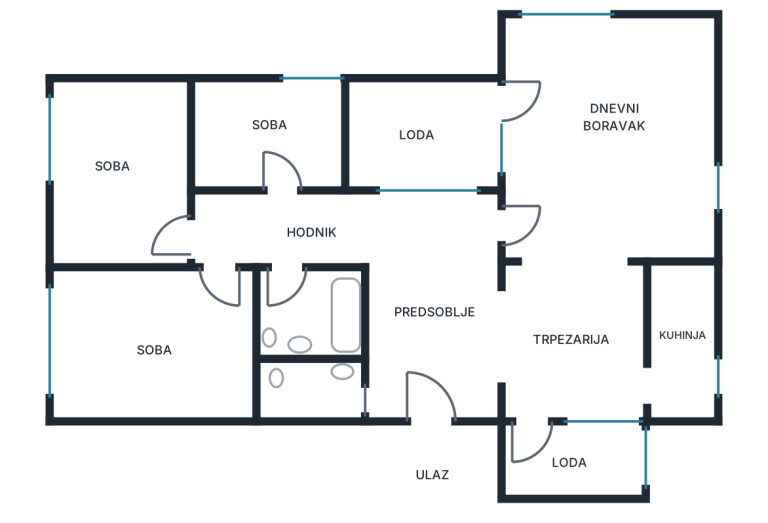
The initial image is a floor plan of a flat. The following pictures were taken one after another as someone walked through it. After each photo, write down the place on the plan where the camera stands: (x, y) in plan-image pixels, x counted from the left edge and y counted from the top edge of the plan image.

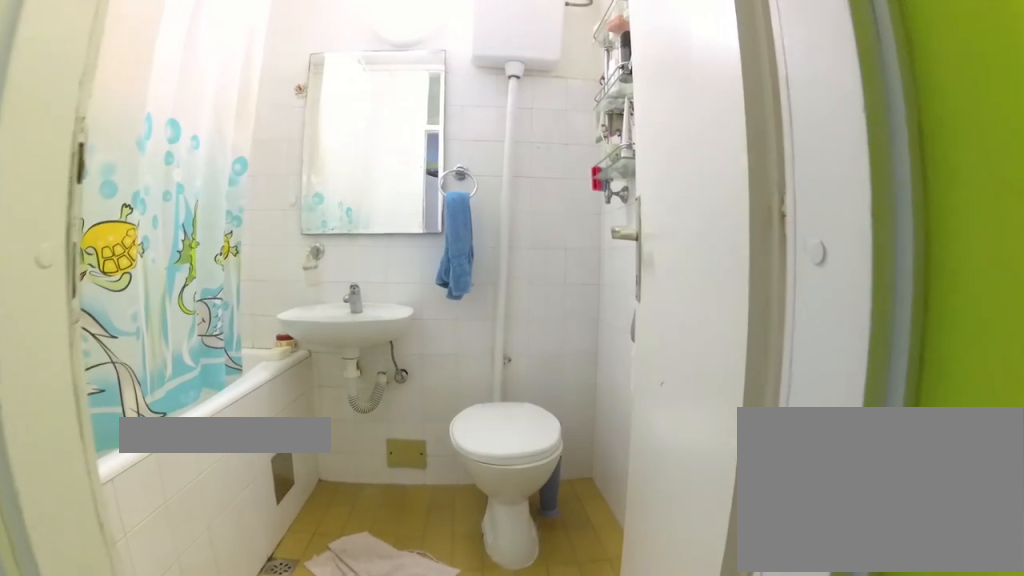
(293, 235)
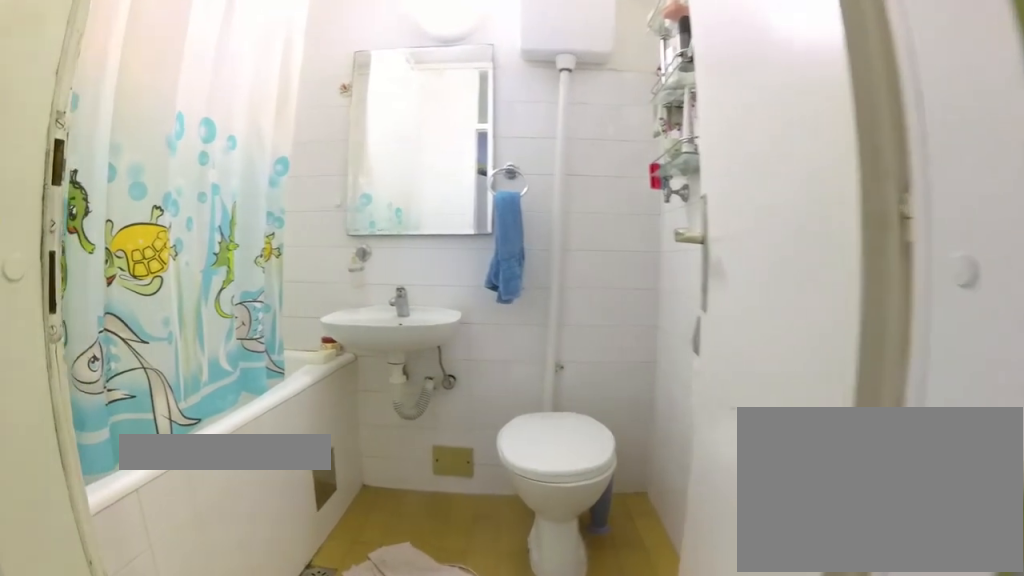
(293, 240)
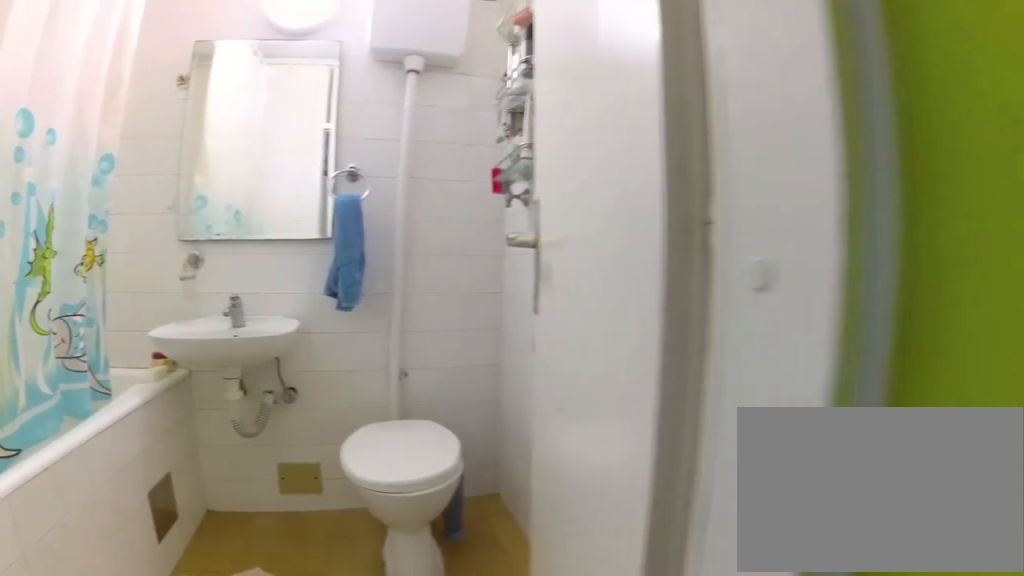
(298, 239)
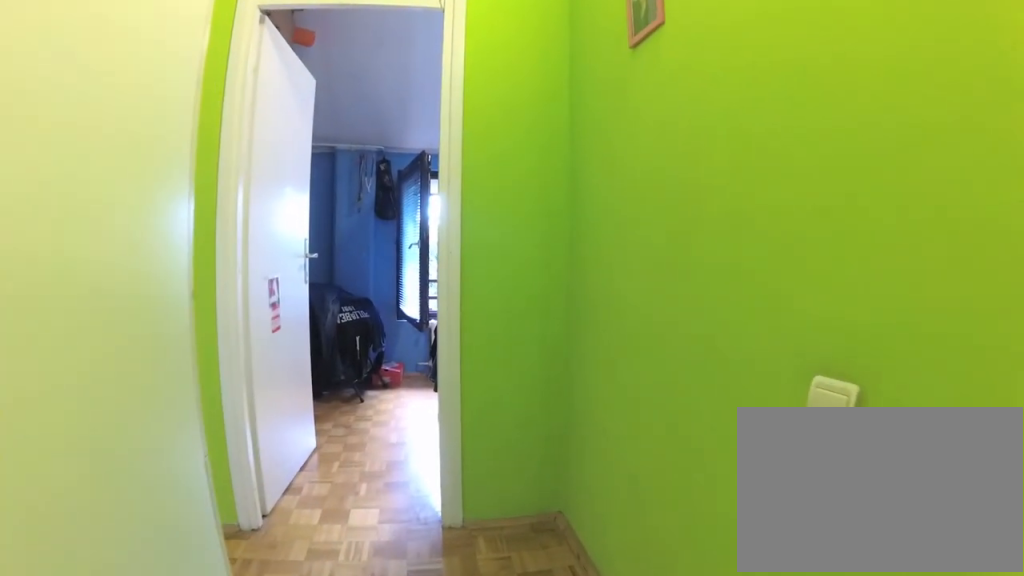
(295, 226)
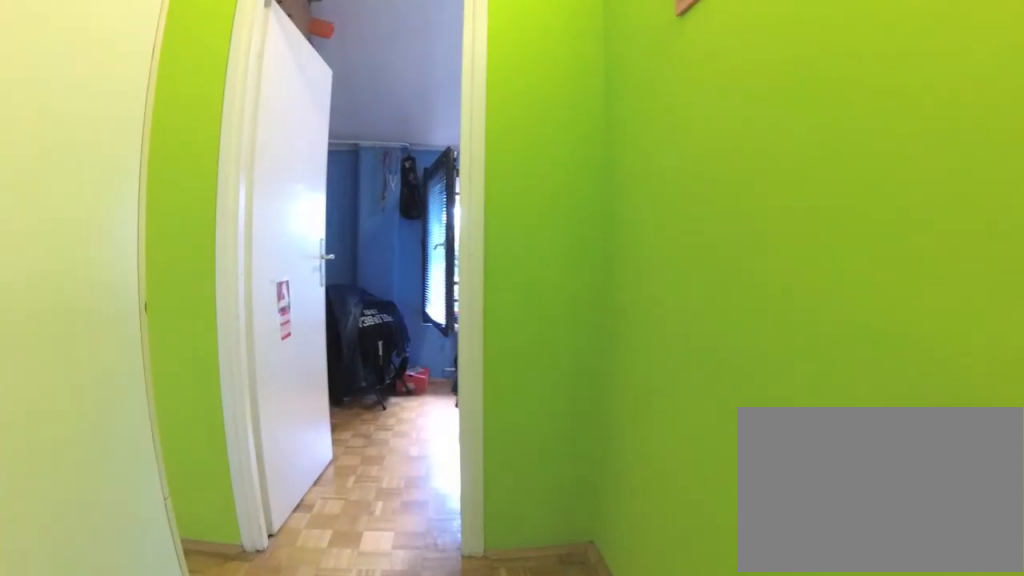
(287, 225)
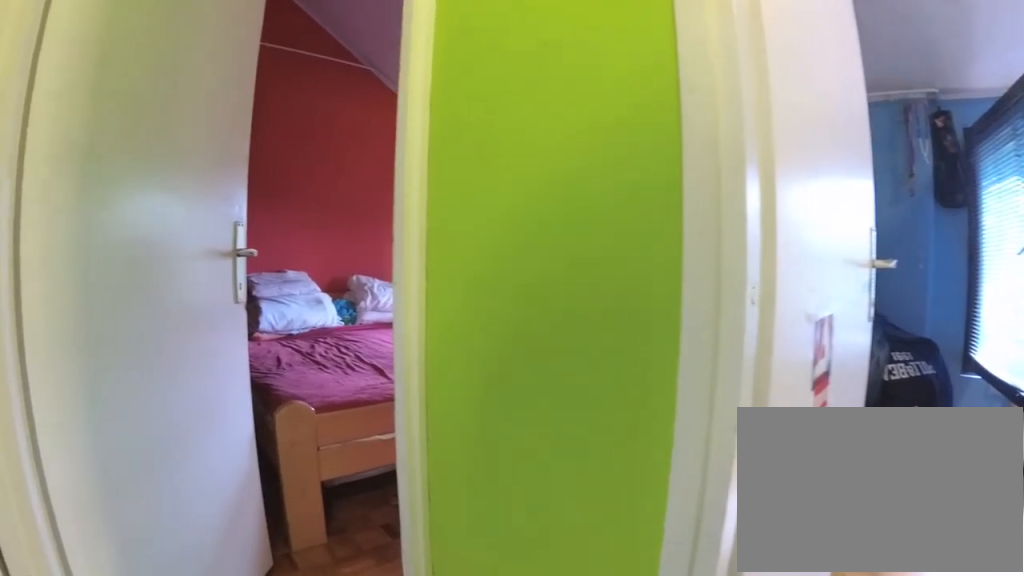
(246, 224)
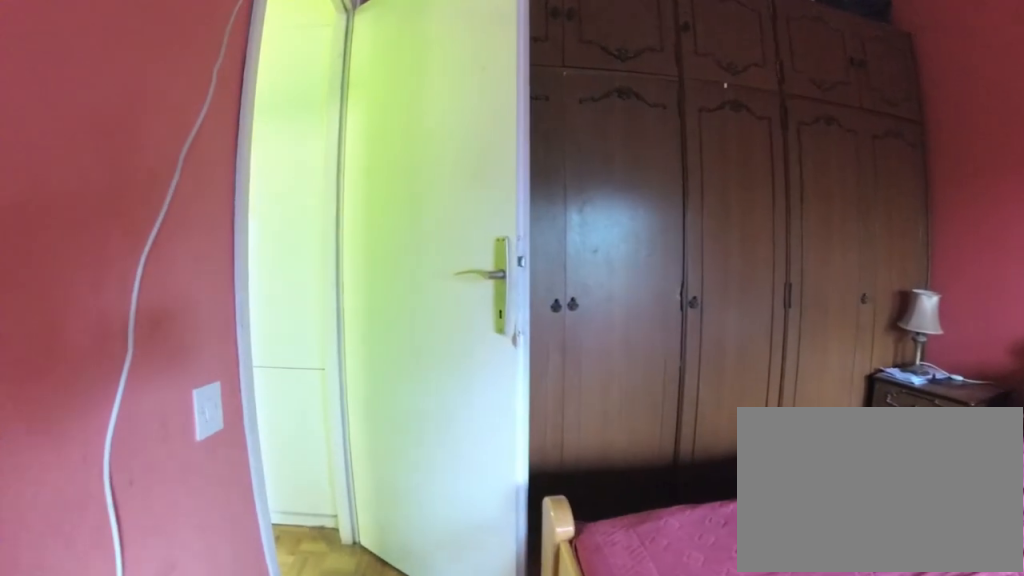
(136, 317)
